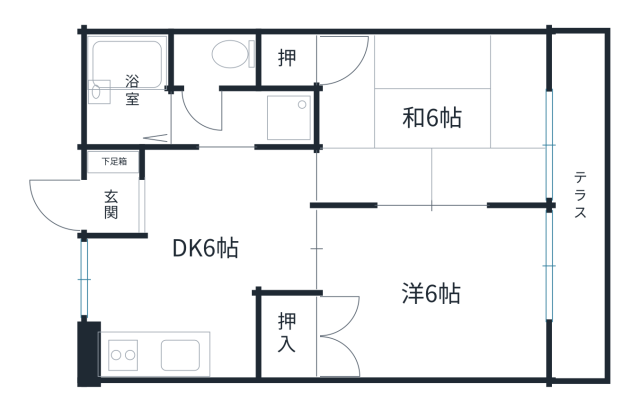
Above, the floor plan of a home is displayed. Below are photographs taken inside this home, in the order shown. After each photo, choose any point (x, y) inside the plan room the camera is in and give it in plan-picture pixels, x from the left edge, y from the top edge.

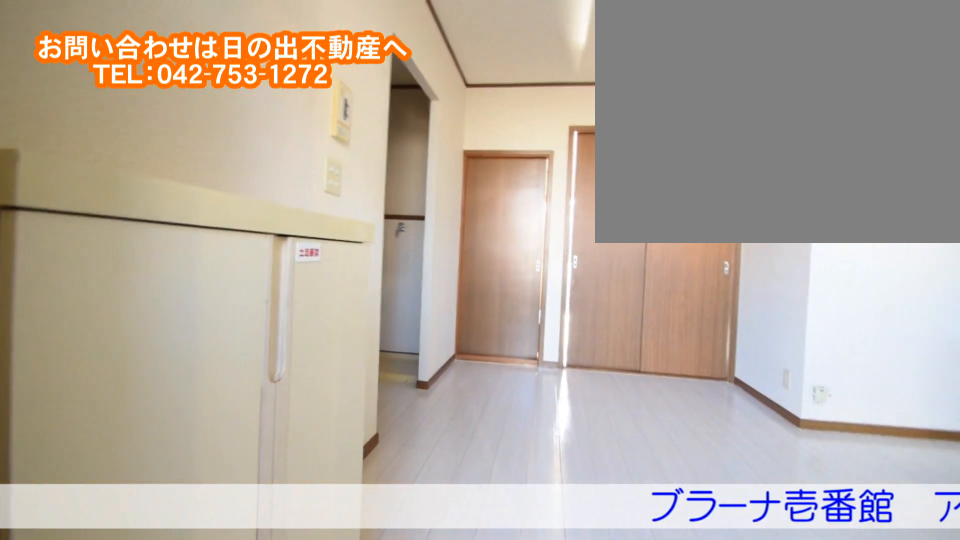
(139, 203)
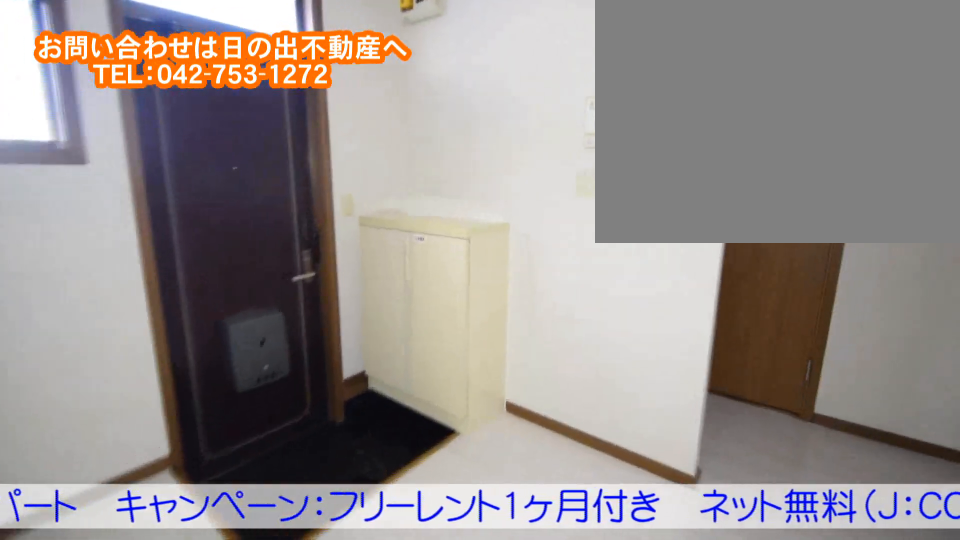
(210, 275)
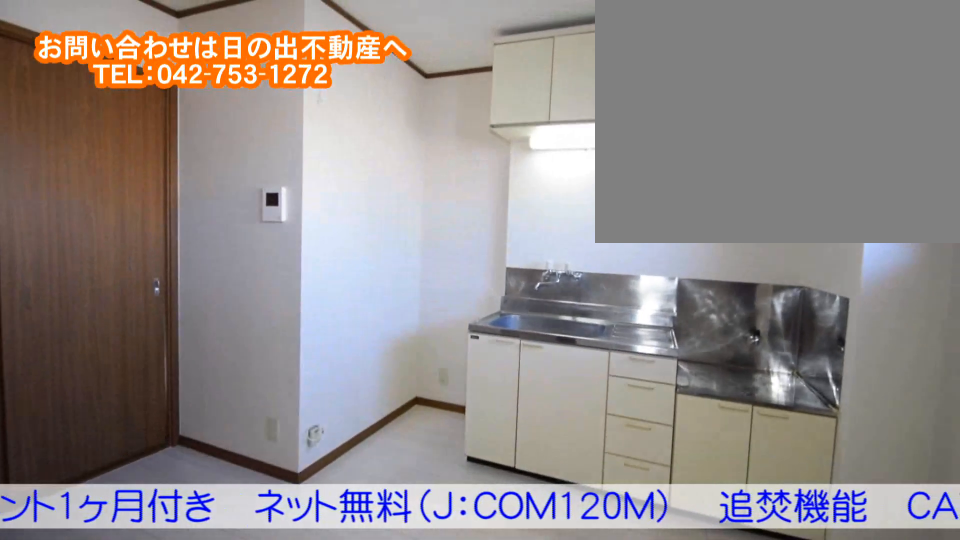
(210, 275)
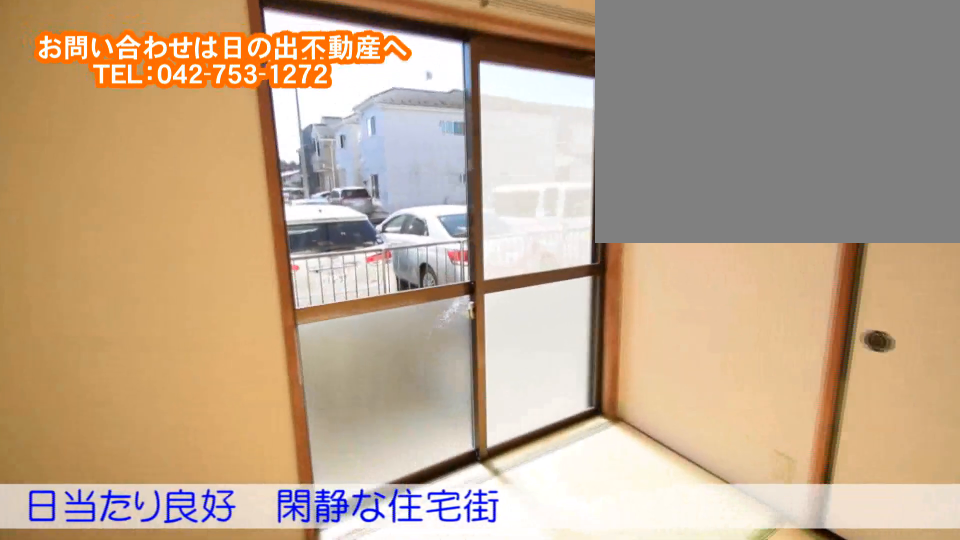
(487, 117)
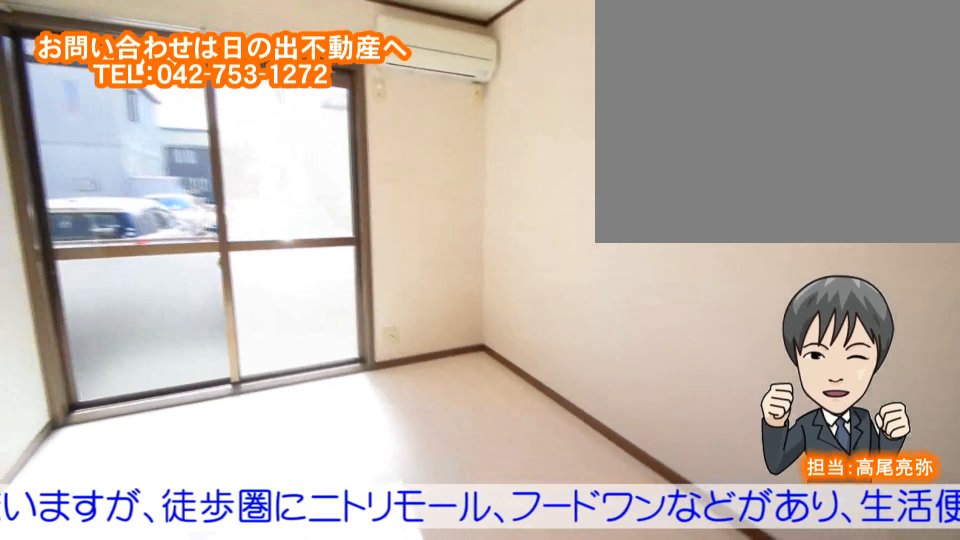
(492, 286)
